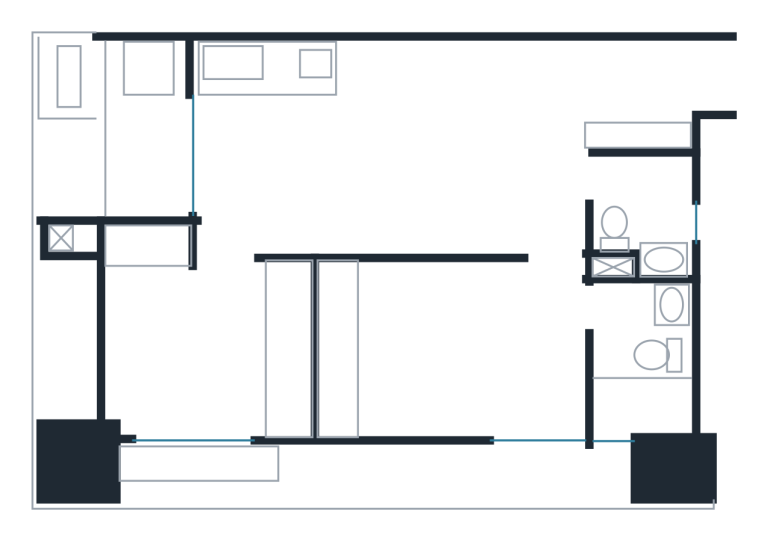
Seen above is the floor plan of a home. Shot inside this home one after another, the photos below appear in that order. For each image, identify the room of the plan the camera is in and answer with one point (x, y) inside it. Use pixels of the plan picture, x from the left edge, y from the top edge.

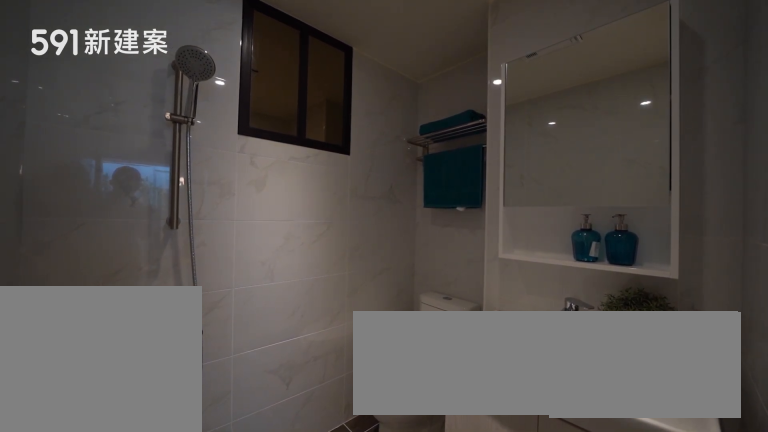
(644, 211)
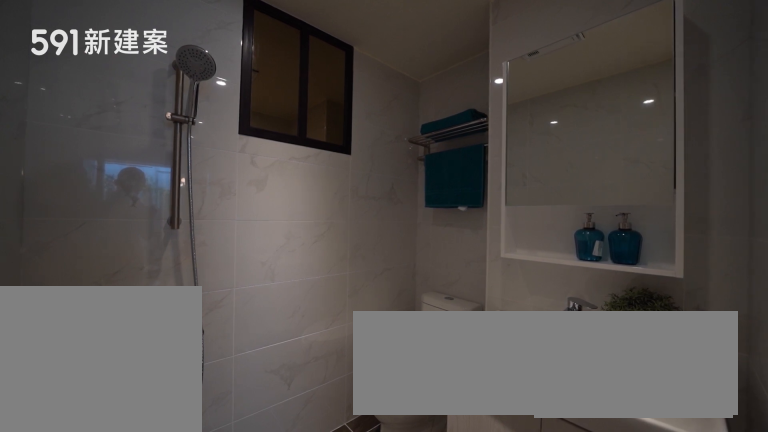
(644, 211)
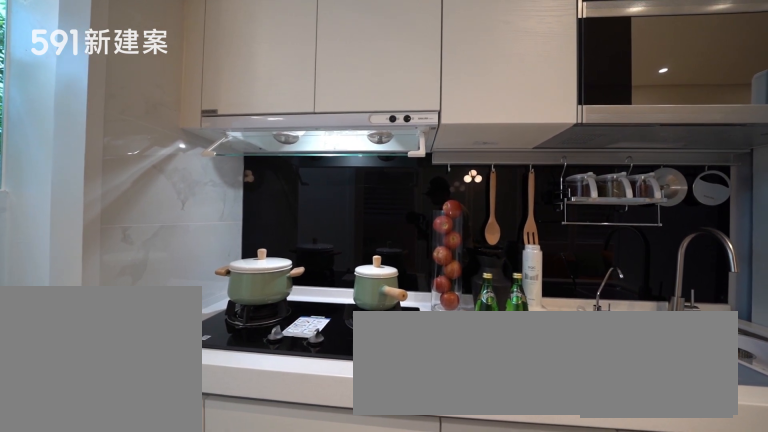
(290, 95)
